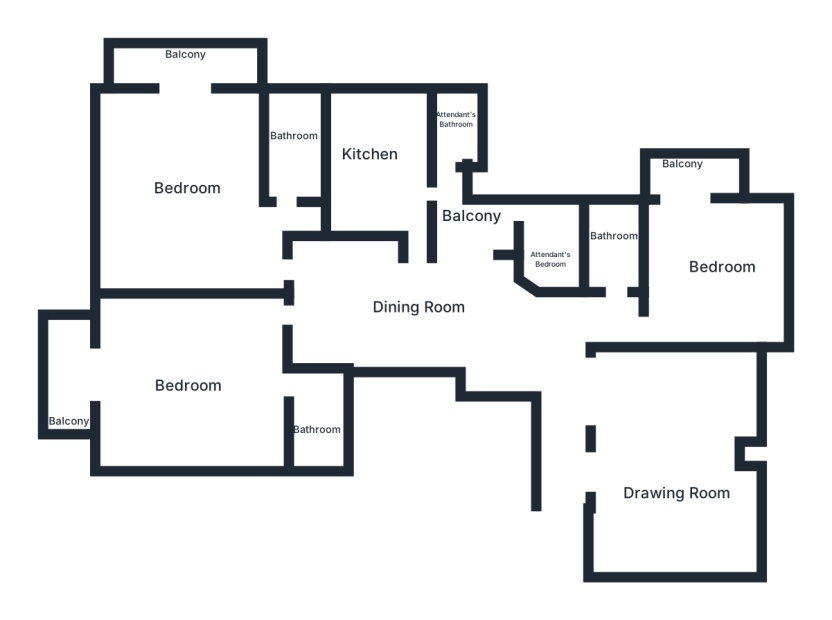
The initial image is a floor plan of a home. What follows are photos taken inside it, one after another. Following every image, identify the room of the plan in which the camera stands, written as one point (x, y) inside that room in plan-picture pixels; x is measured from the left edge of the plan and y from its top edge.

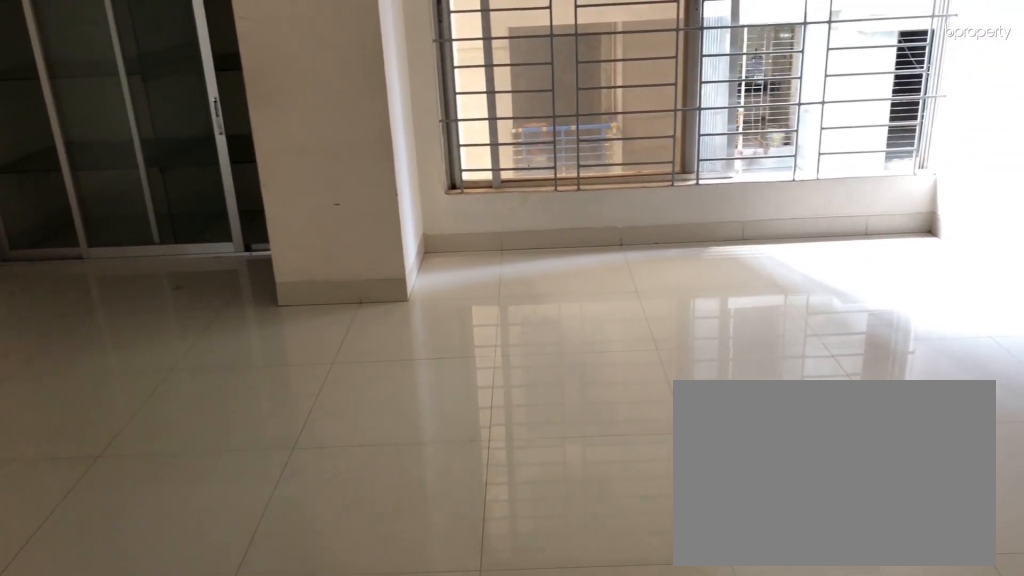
(665, 467)
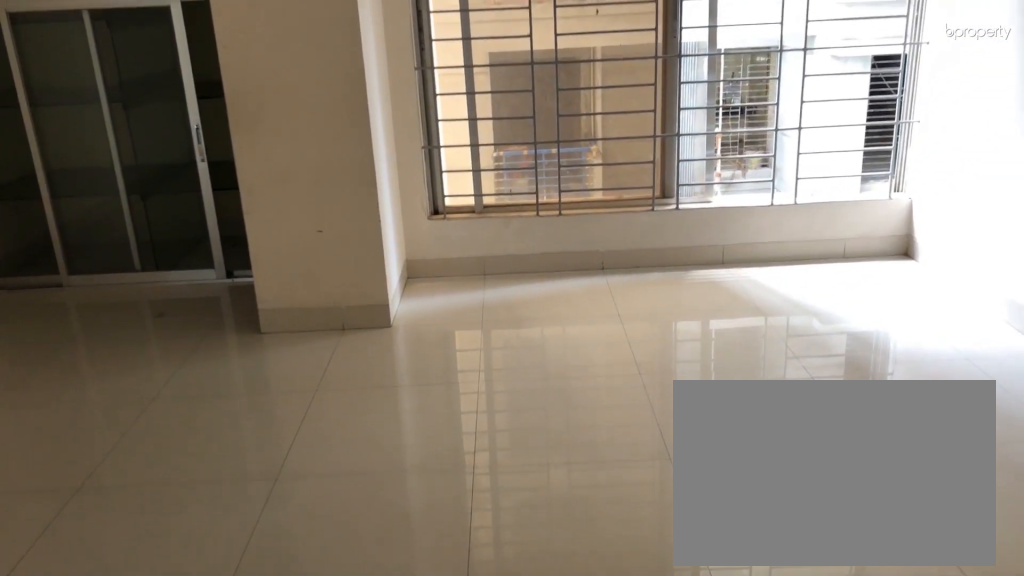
(665, 467)
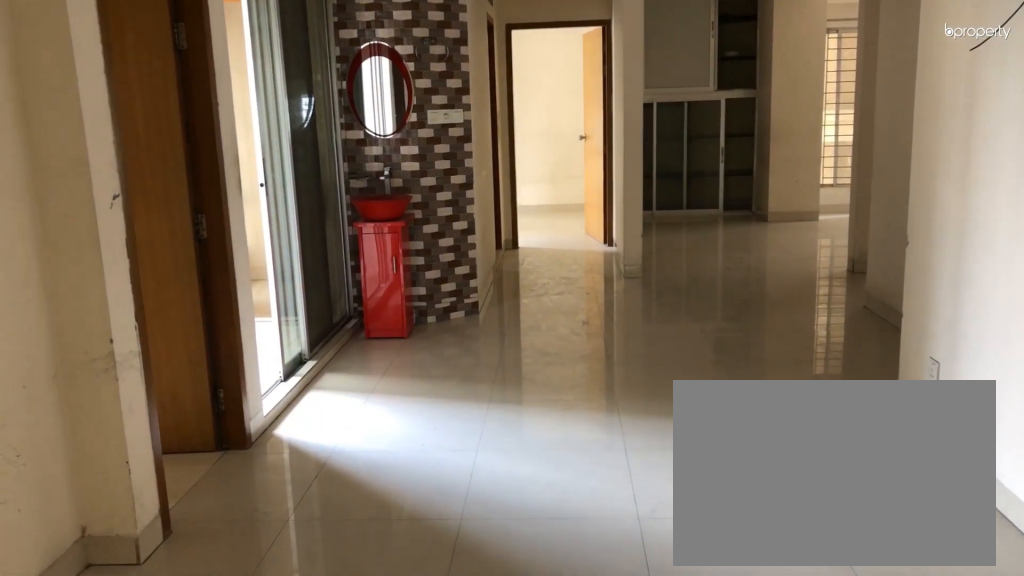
(405, 299)
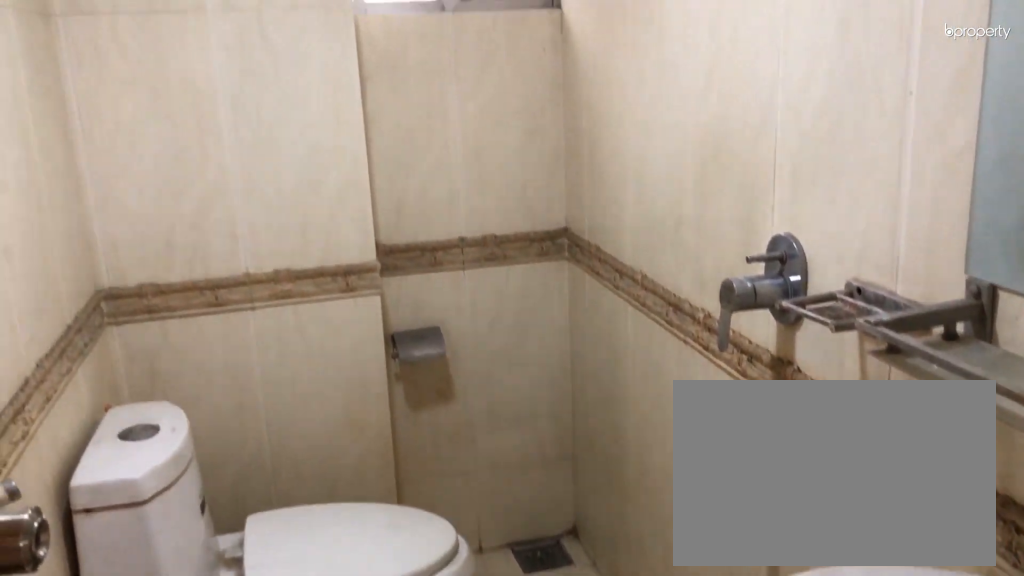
(616, 243)
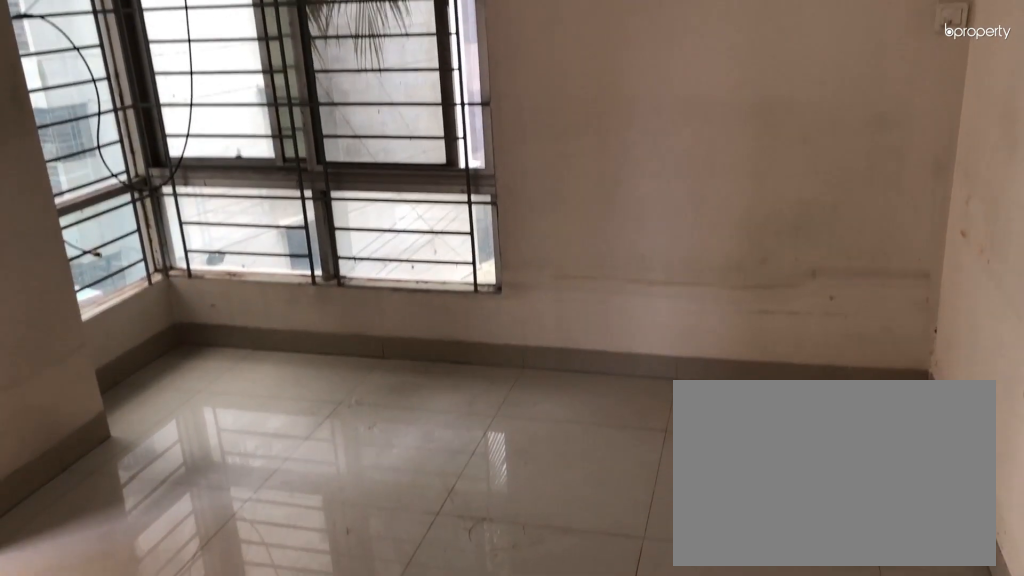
(713, 258)
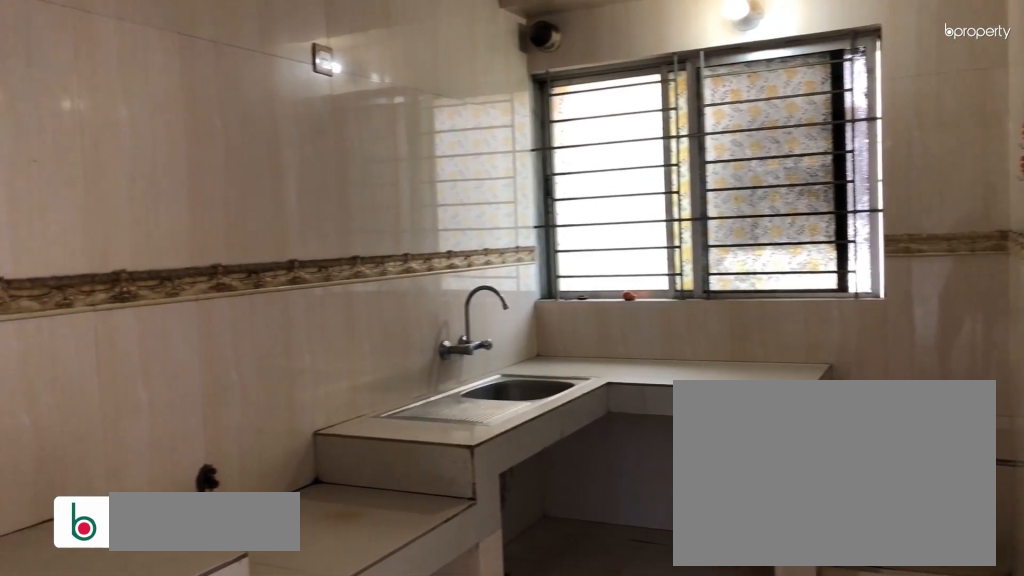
(368, 156)
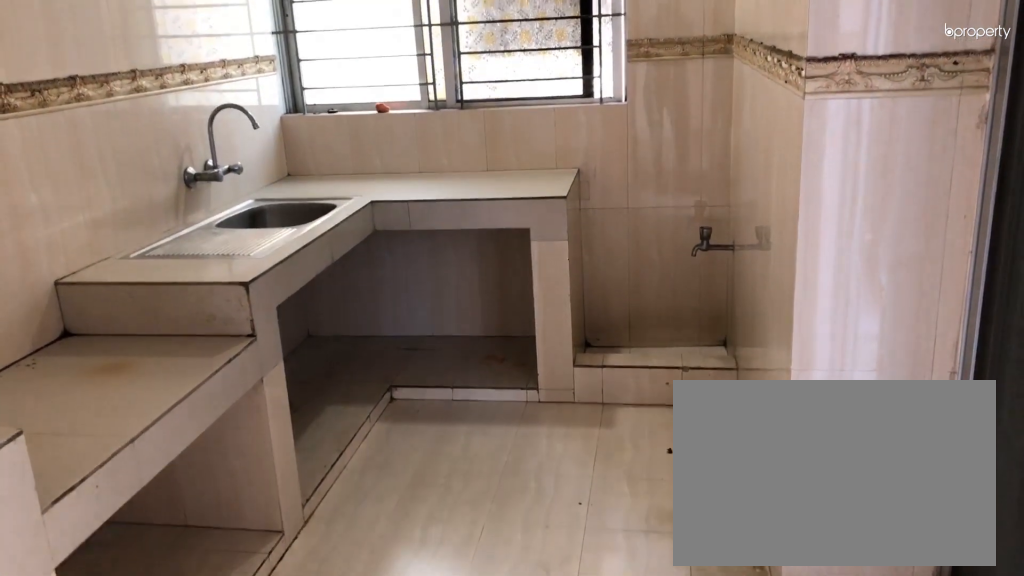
(368, 156)
